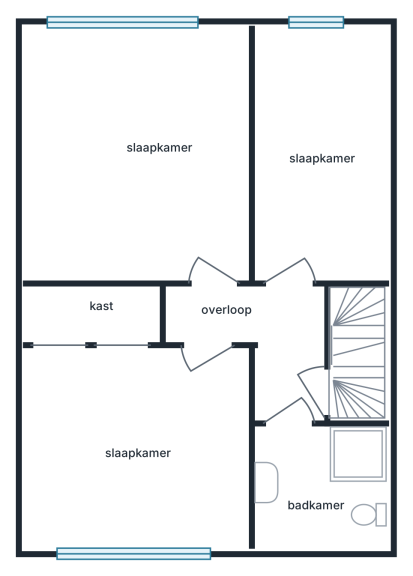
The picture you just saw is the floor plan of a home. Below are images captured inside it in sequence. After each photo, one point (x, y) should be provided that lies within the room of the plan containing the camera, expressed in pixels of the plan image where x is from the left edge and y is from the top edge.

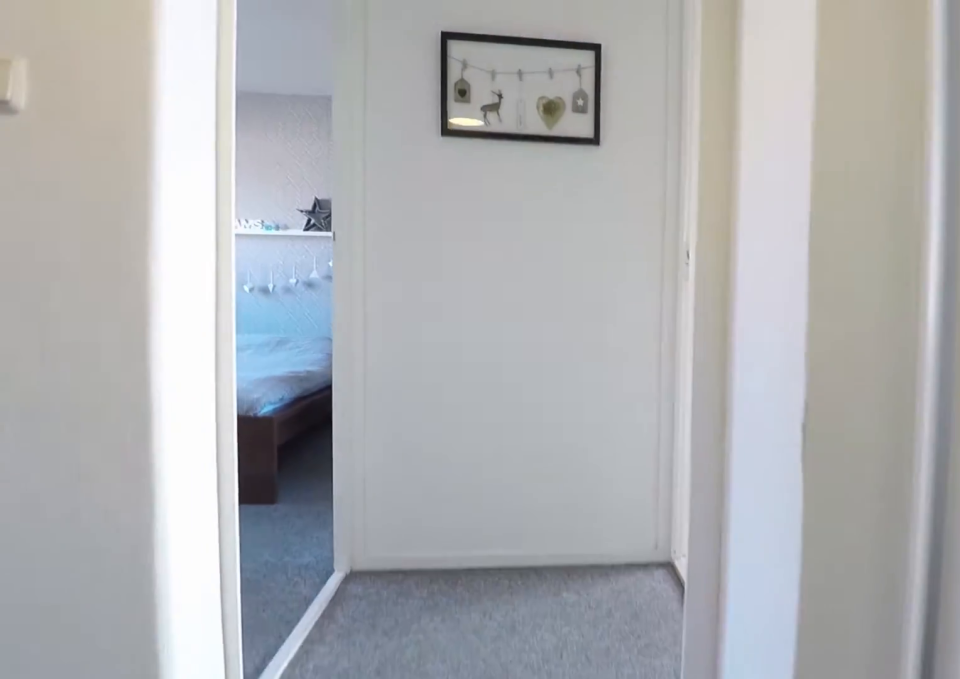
(317, 351)
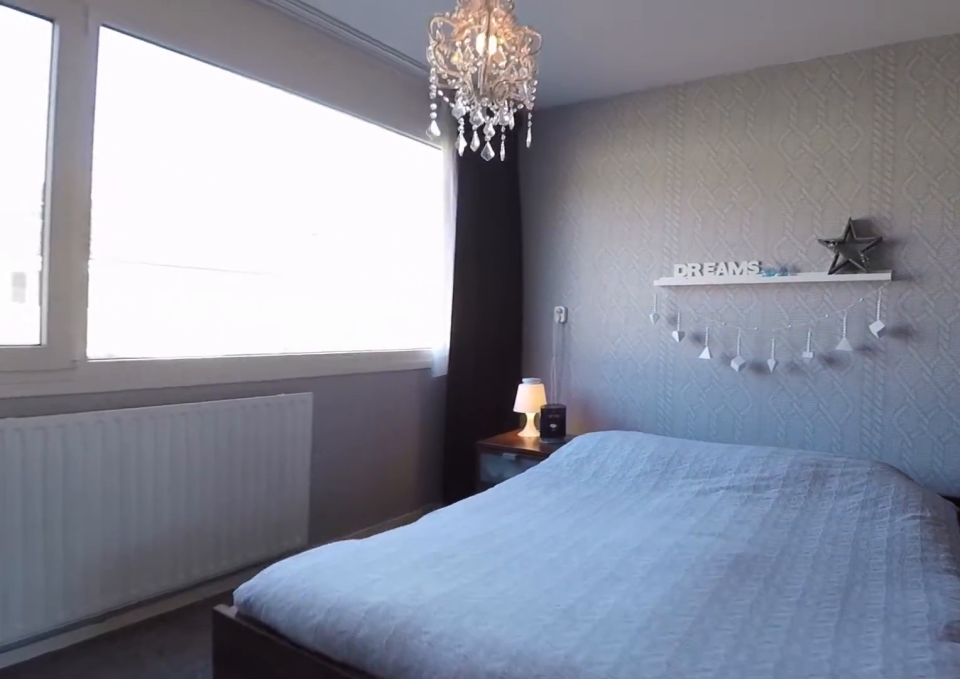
(244, 448)
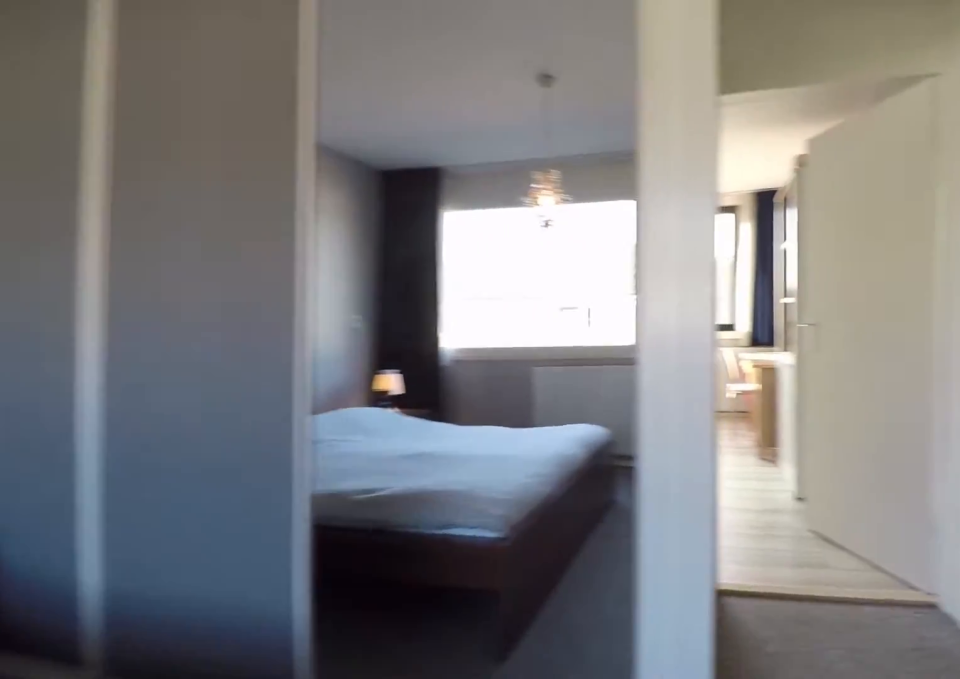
(244, 448)
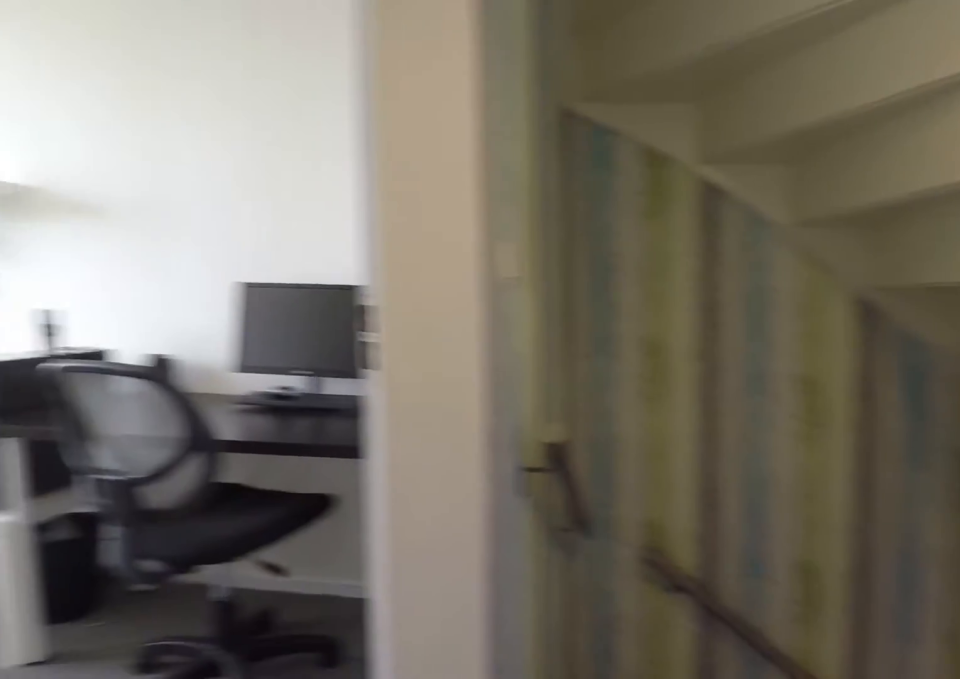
(317, 352)
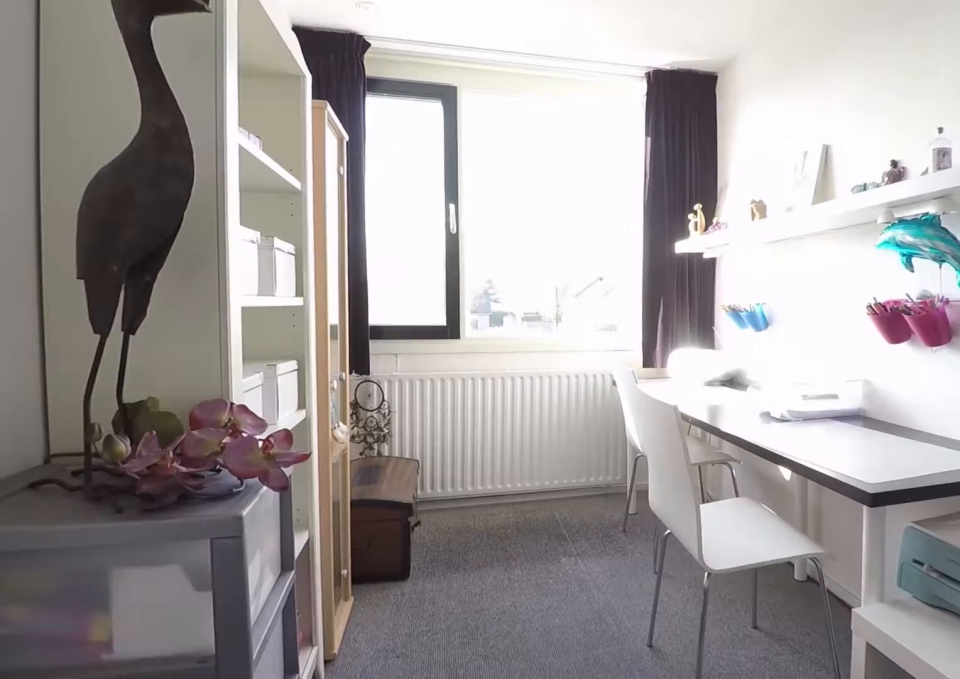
(321, 155)
